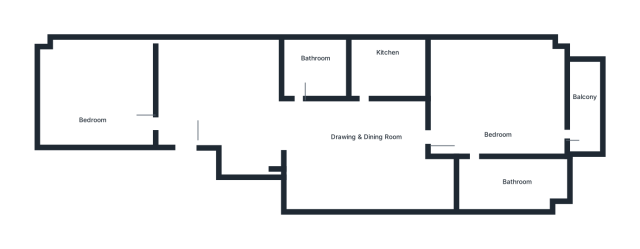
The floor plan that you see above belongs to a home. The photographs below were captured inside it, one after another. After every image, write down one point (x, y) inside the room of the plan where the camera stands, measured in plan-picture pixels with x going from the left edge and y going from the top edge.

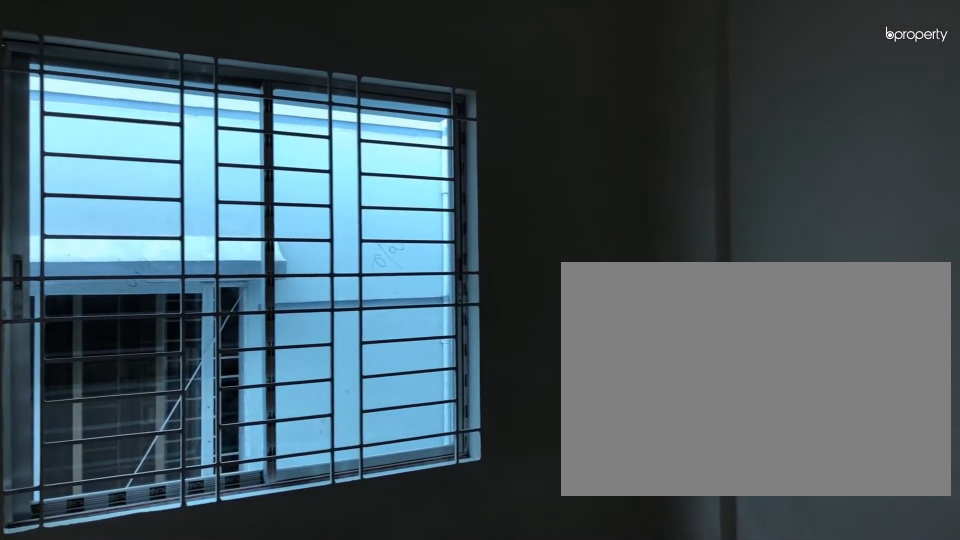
(222, 100)
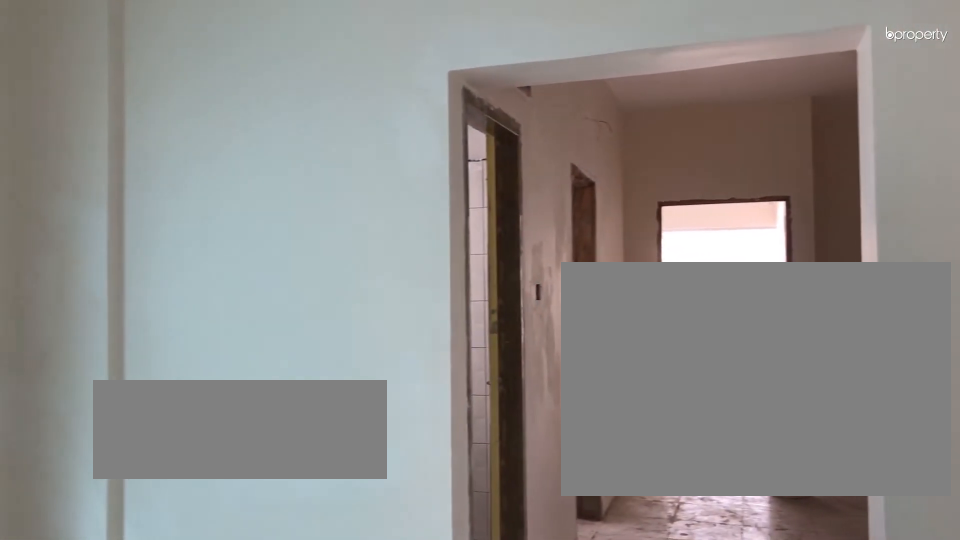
(222, 100)
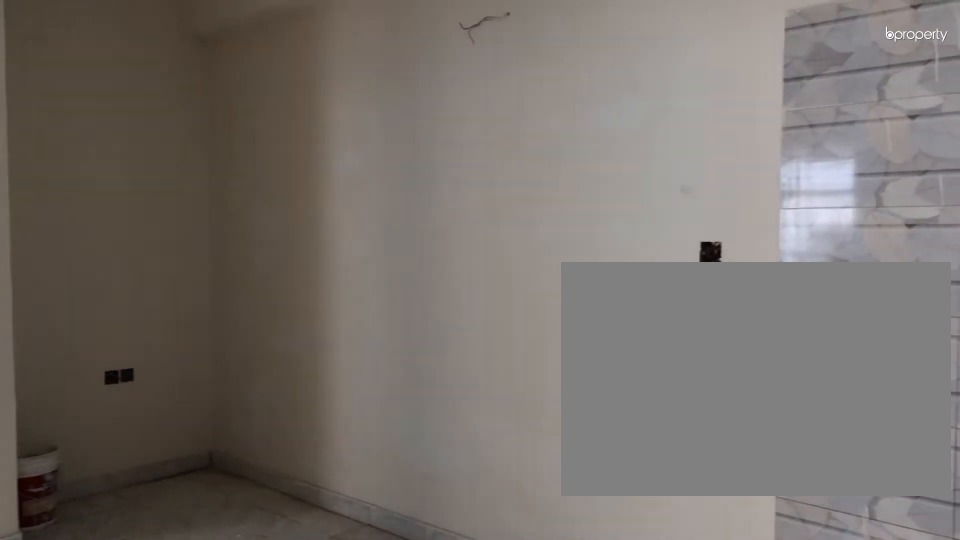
(361, 141)
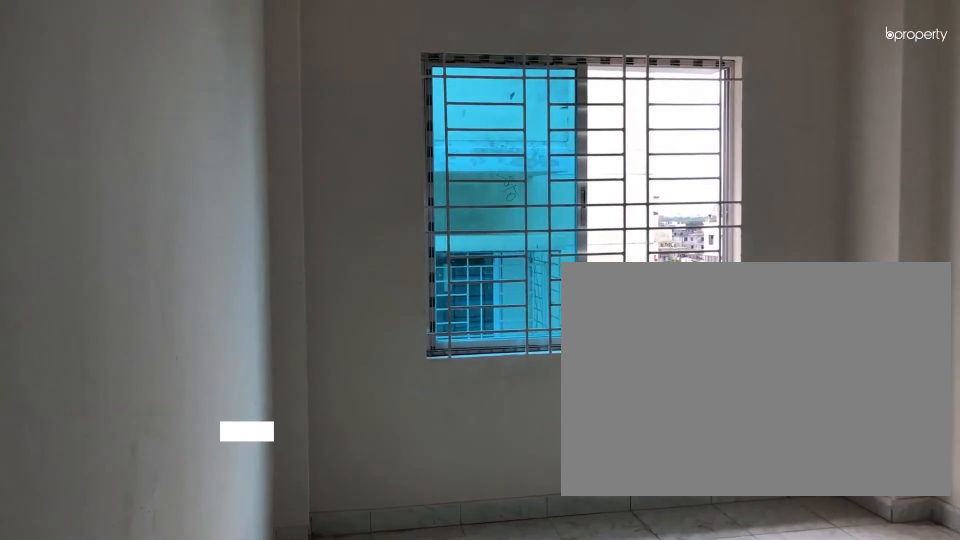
(93, 97)
